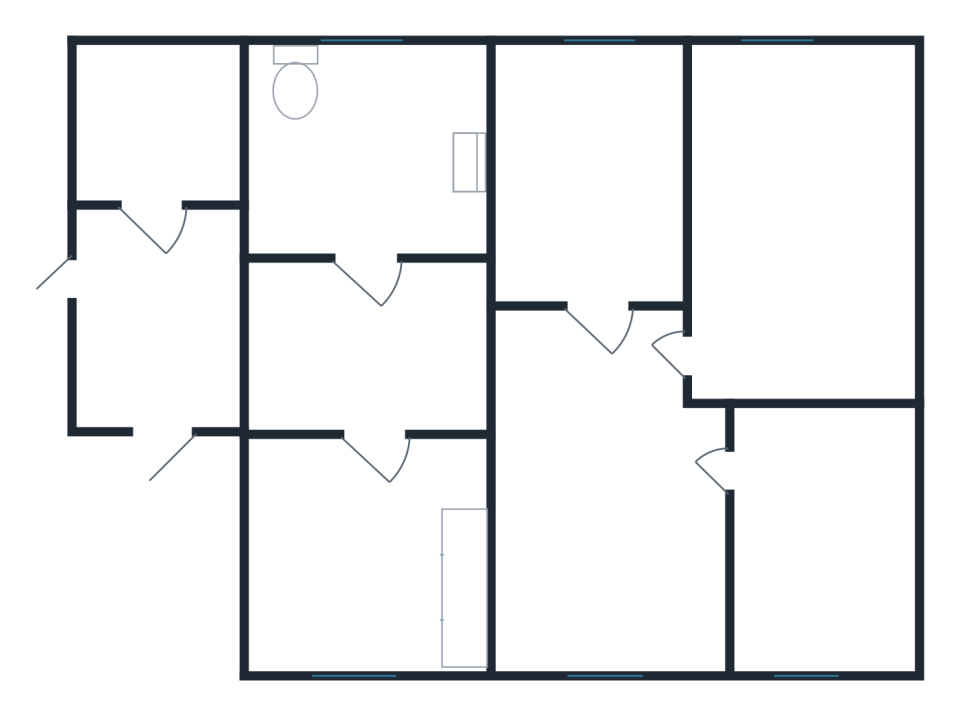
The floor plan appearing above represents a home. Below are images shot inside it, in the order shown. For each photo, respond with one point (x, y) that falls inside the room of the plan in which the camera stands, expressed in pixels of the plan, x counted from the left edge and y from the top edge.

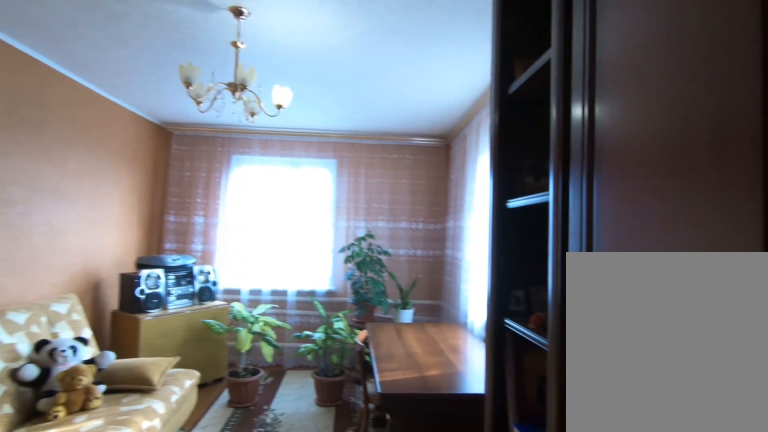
(728, 368)
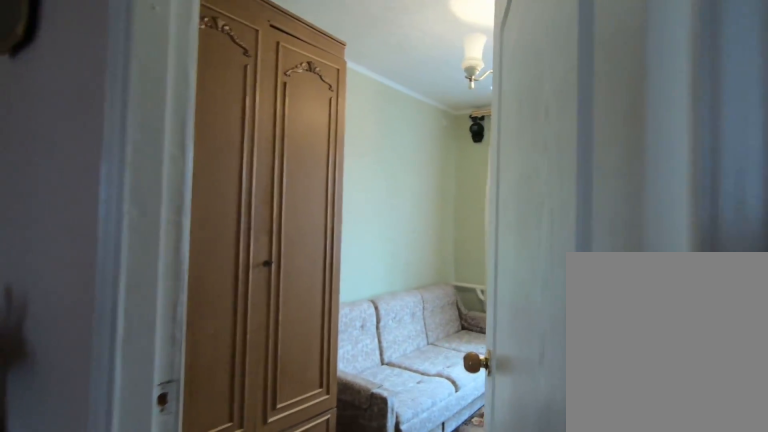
(600, 319)
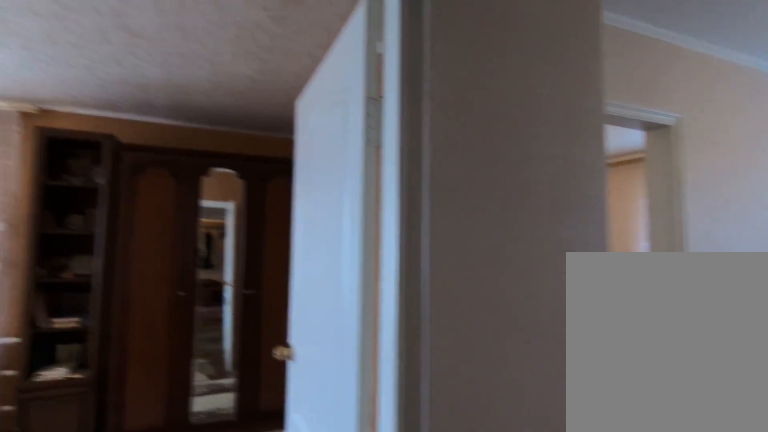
(599, 400)
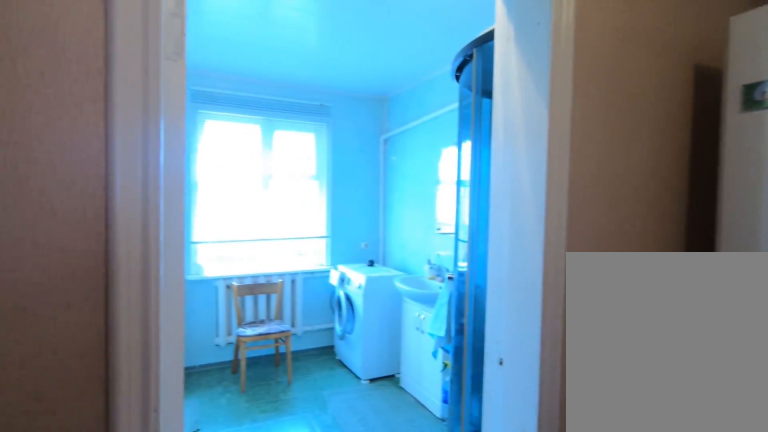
(390, 400)
